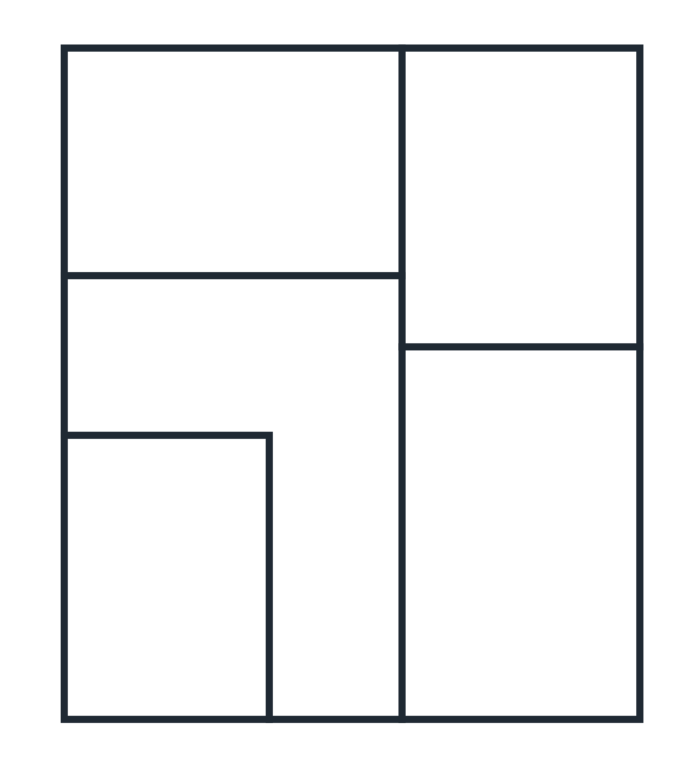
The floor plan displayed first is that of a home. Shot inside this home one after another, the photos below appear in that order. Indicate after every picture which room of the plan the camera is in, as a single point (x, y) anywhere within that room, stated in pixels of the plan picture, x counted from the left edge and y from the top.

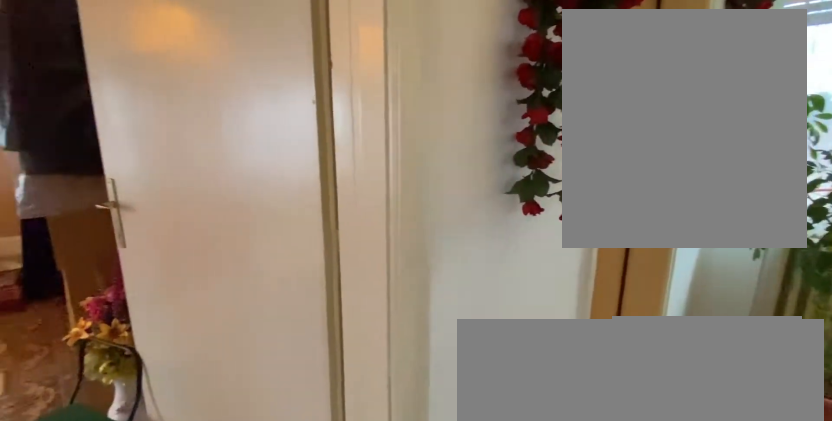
(335, 370)
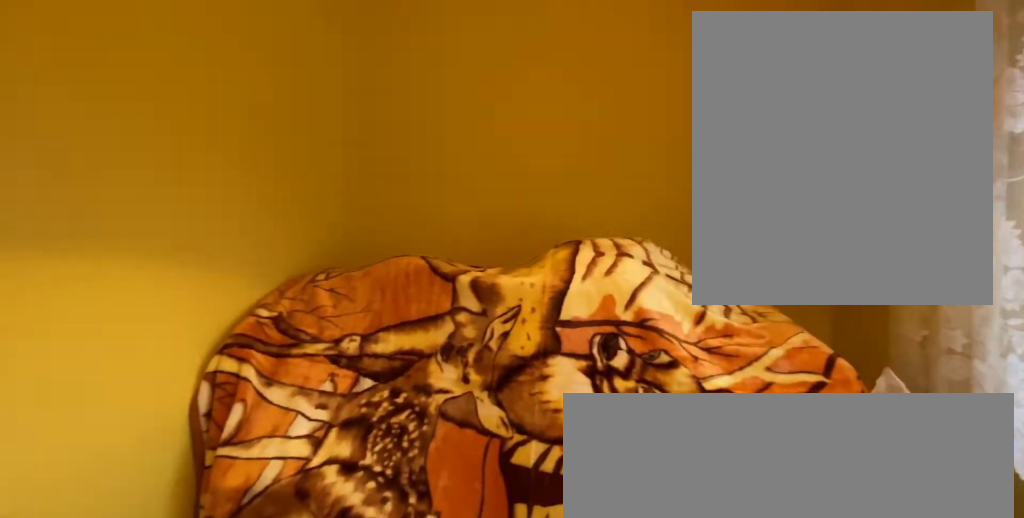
(241, 162)
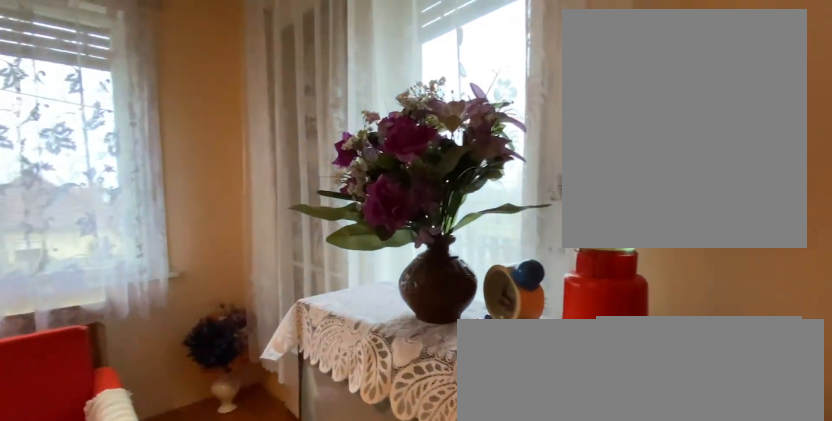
(523, 199)
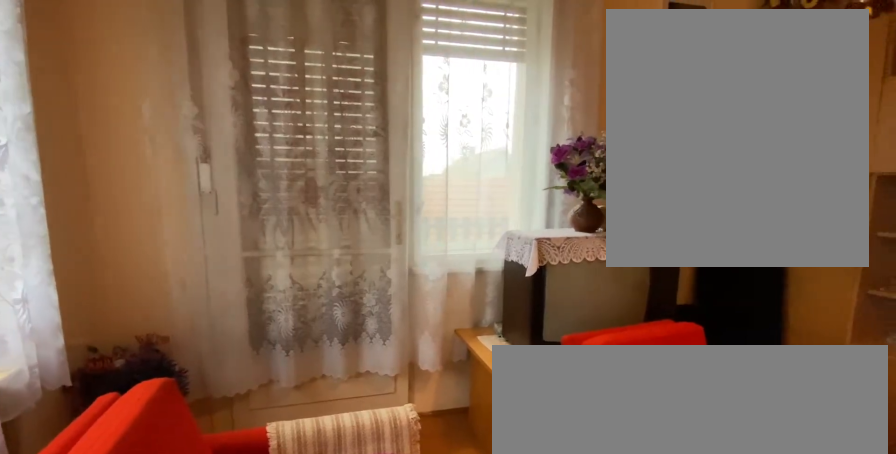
(523, 199)
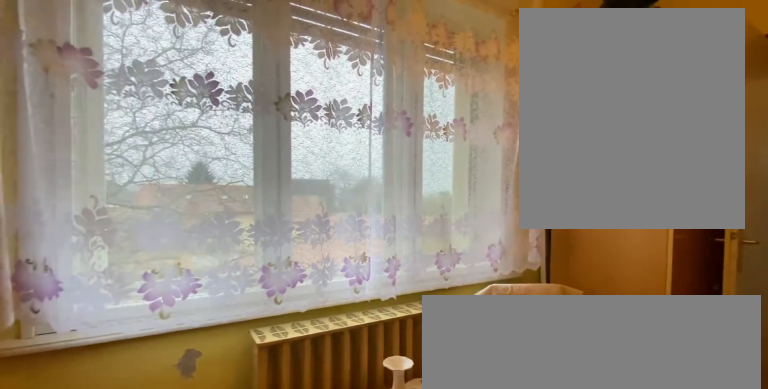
(522, 544)
